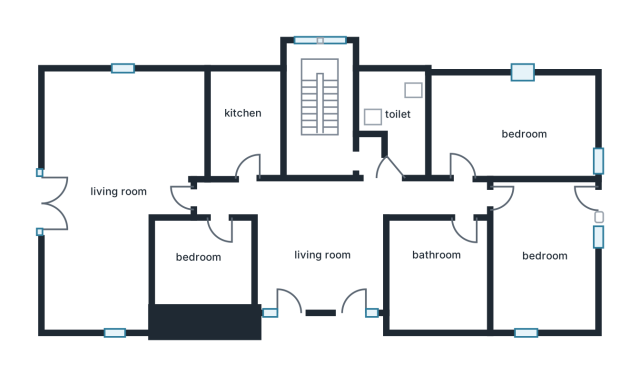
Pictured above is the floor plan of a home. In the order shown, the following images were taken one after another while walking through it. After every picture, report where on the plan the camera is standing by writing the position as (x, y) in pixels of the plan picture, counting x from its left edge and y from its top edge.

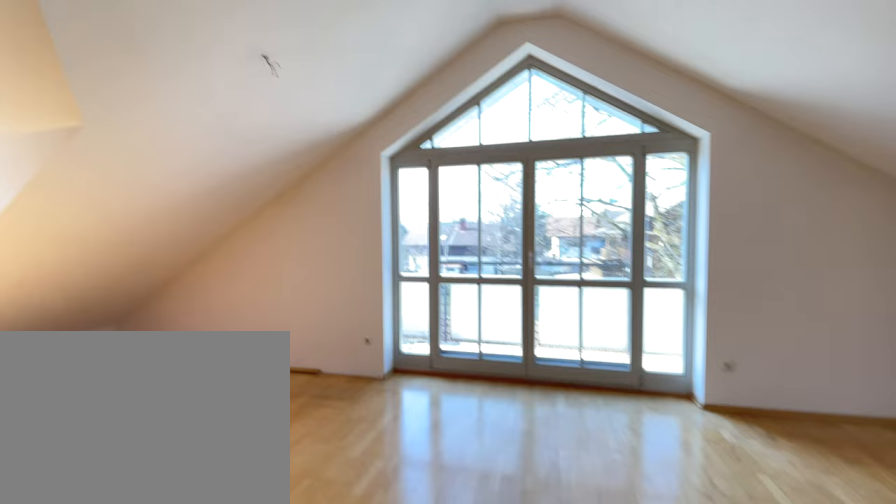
(111, 196)
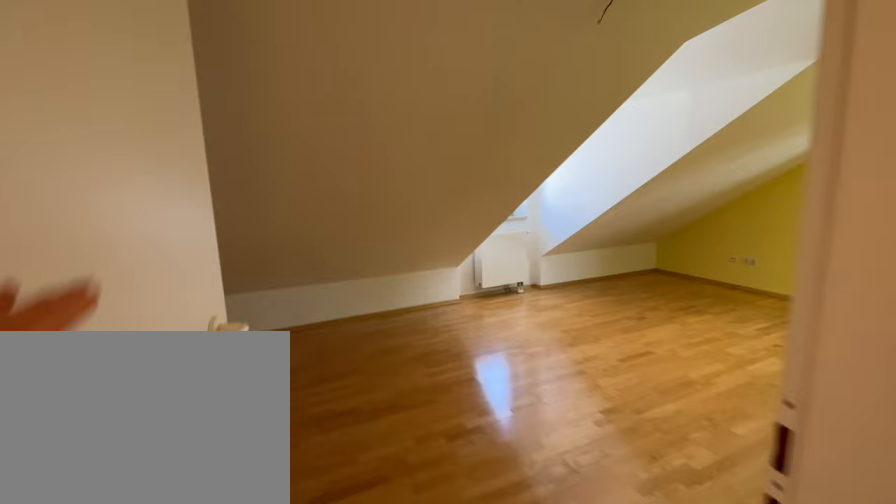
(453, 156)
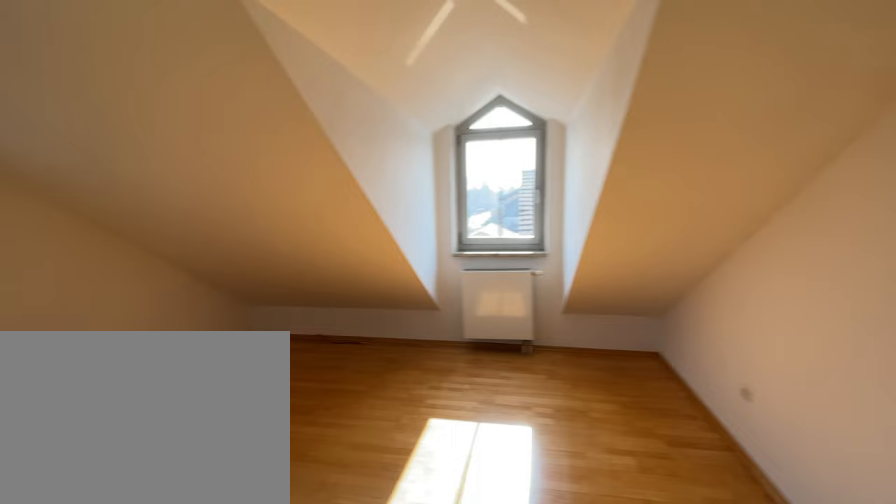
(522, 248)
